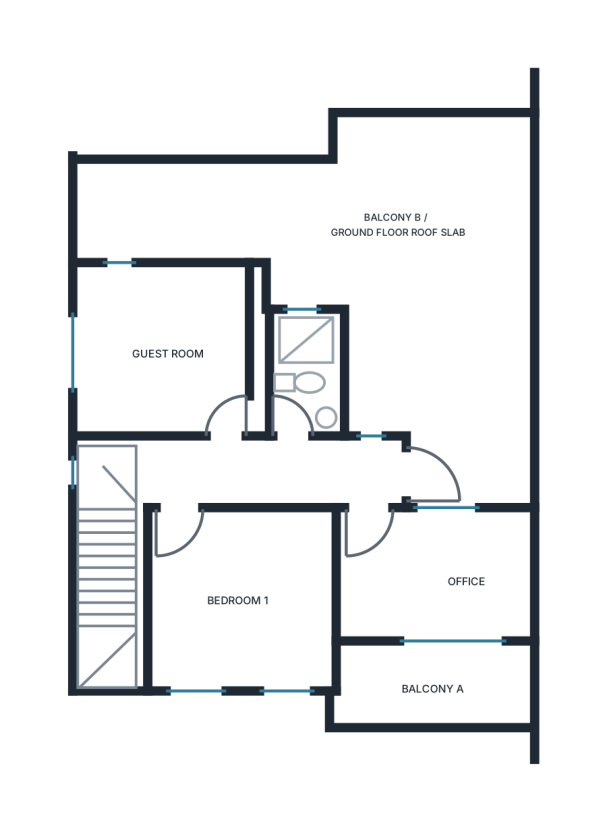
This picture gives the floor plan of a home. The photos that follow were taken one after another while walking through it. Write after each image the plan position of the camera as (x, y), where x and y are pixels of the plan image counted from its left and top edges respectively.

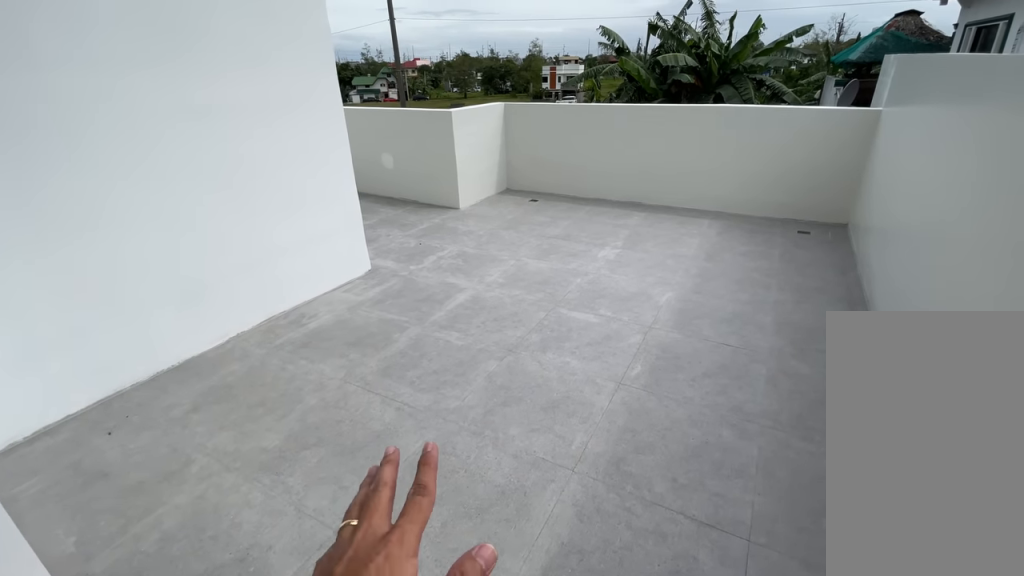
(485, 425)
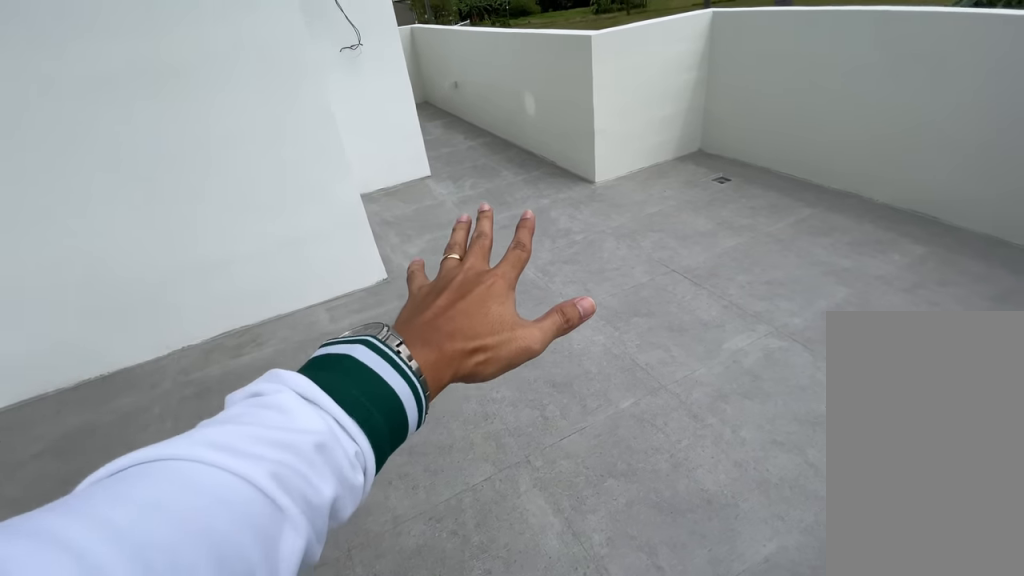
(429, 262)
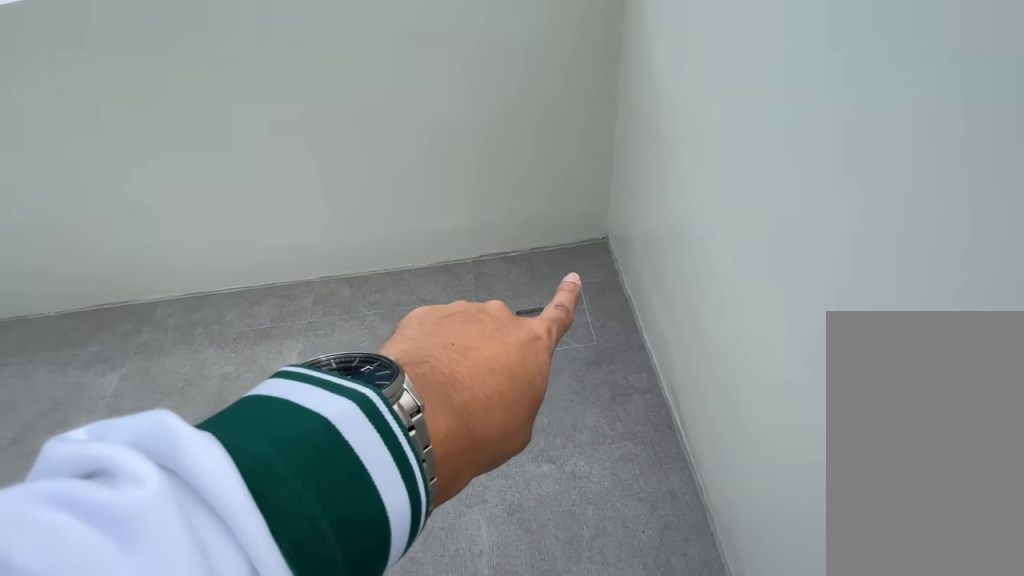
(428, 261)
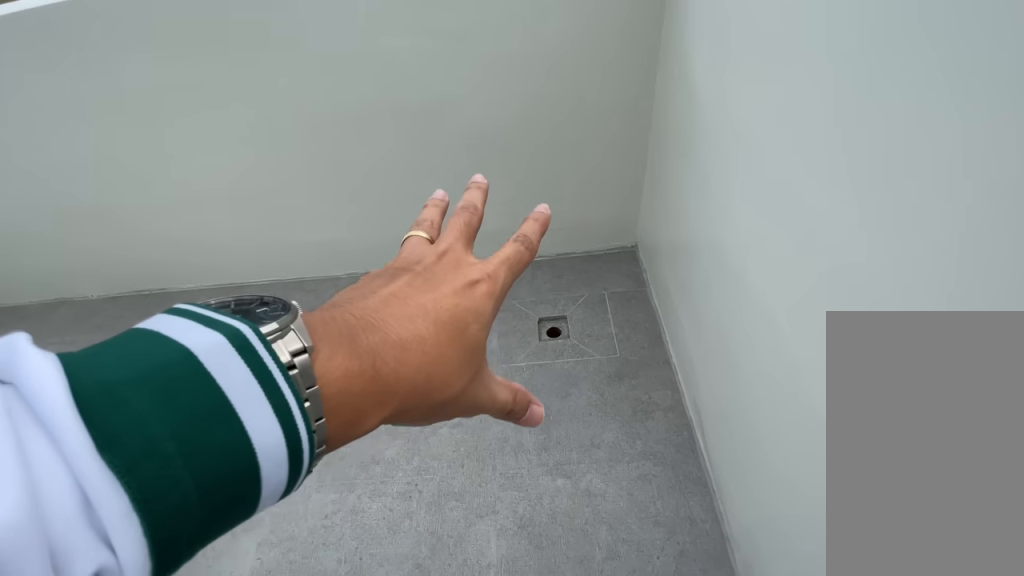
(428, 262)
